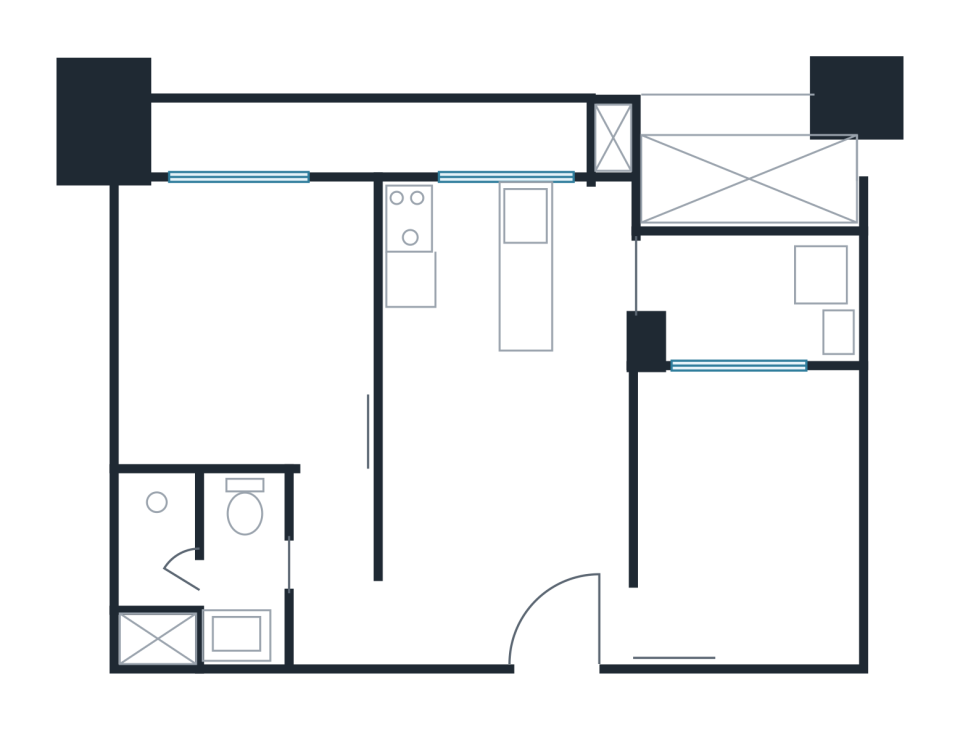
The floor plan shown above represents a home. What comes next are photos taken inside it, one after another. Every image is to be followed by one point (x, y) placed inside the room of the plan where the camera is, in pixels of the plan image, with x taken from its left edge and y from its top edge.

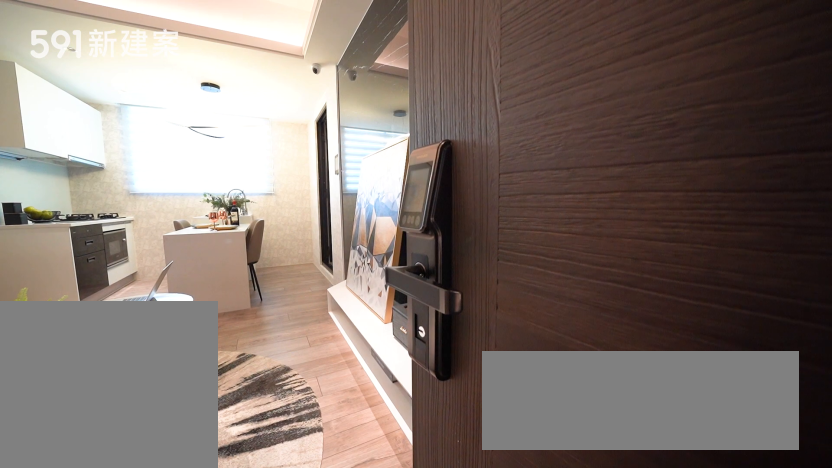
(568, 613)
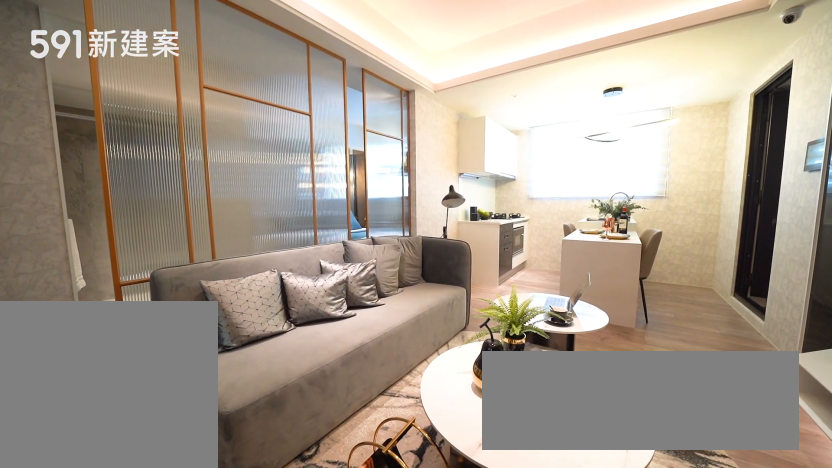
(504, 468)
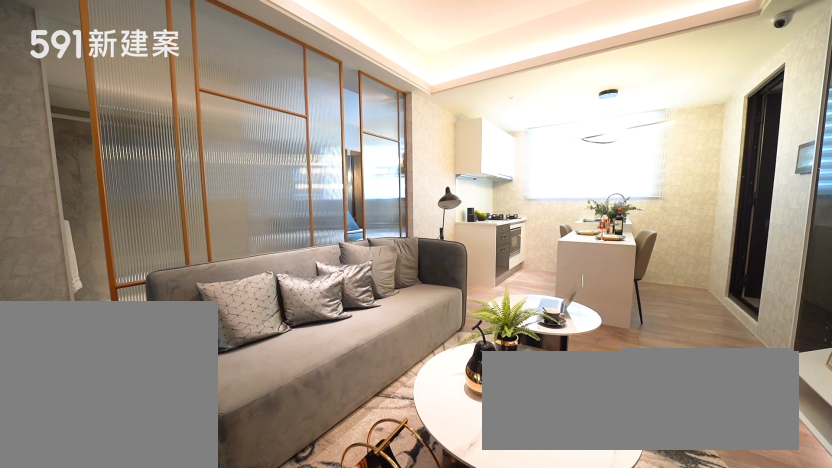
(504, 468)
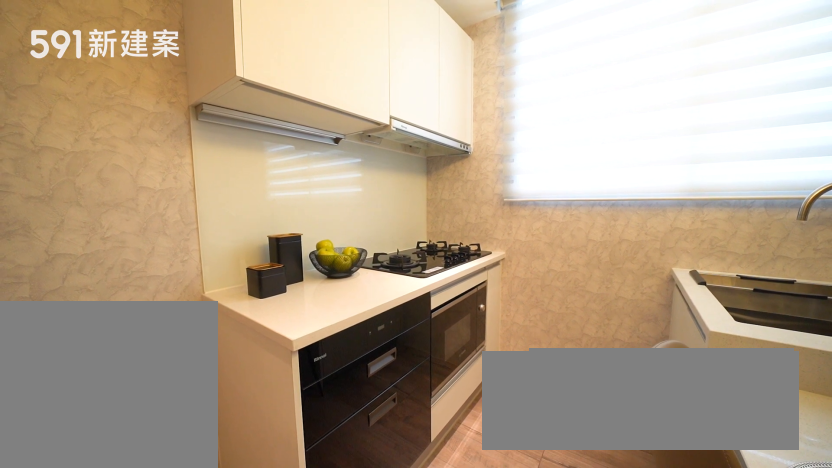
(456, 260)
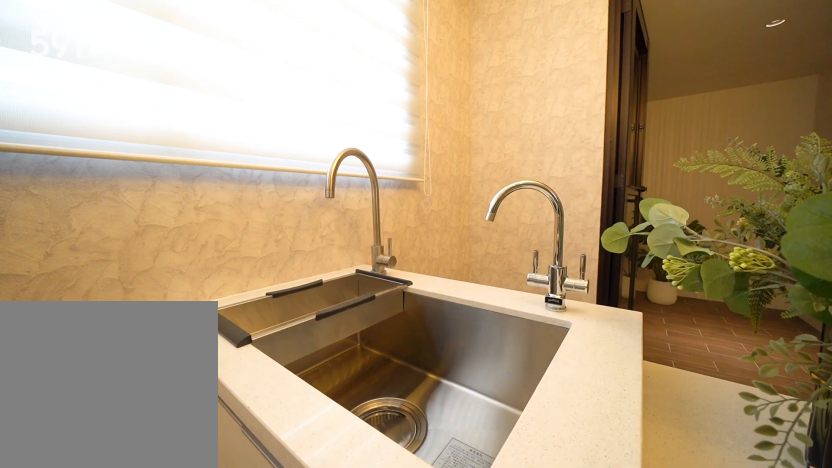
(456, 260)
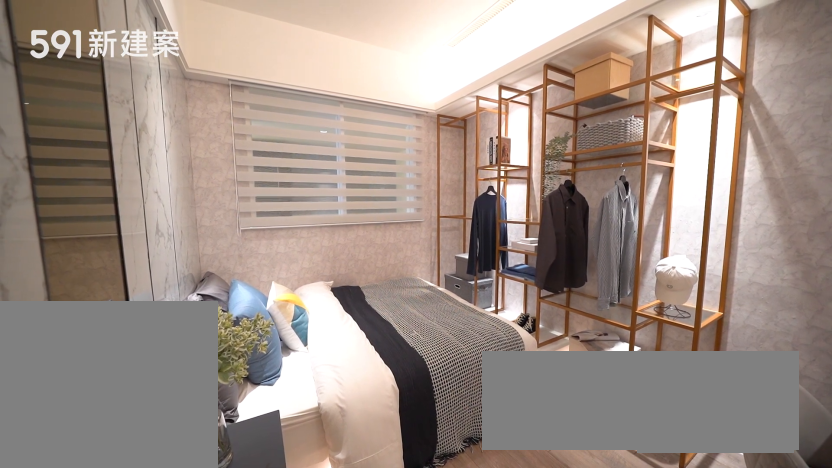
(754, 509)
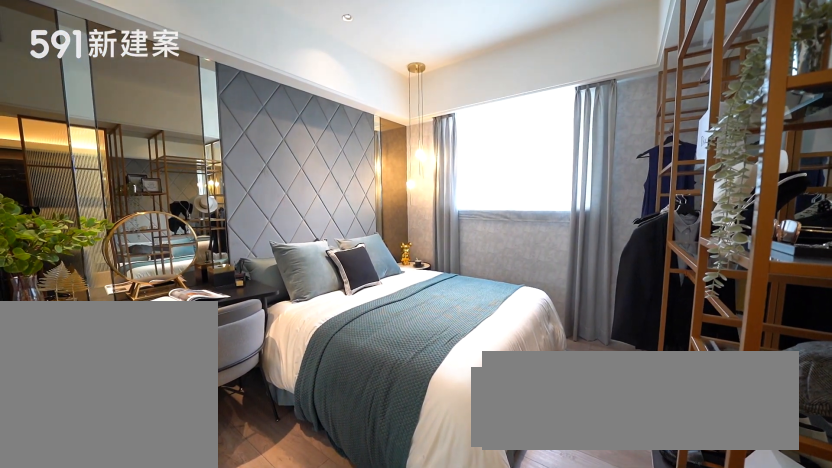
(245, 320)
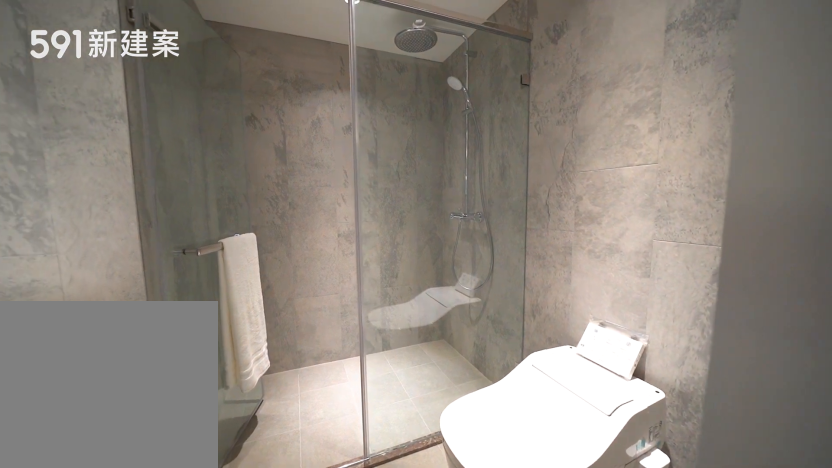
(199, 569)
